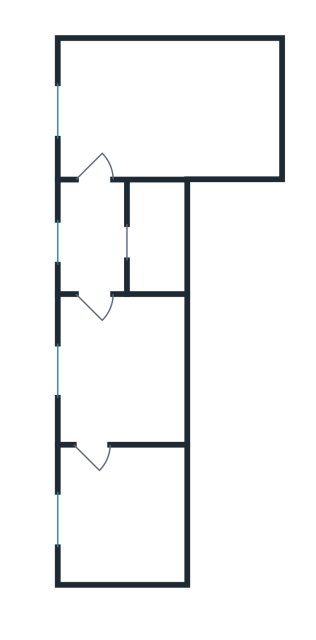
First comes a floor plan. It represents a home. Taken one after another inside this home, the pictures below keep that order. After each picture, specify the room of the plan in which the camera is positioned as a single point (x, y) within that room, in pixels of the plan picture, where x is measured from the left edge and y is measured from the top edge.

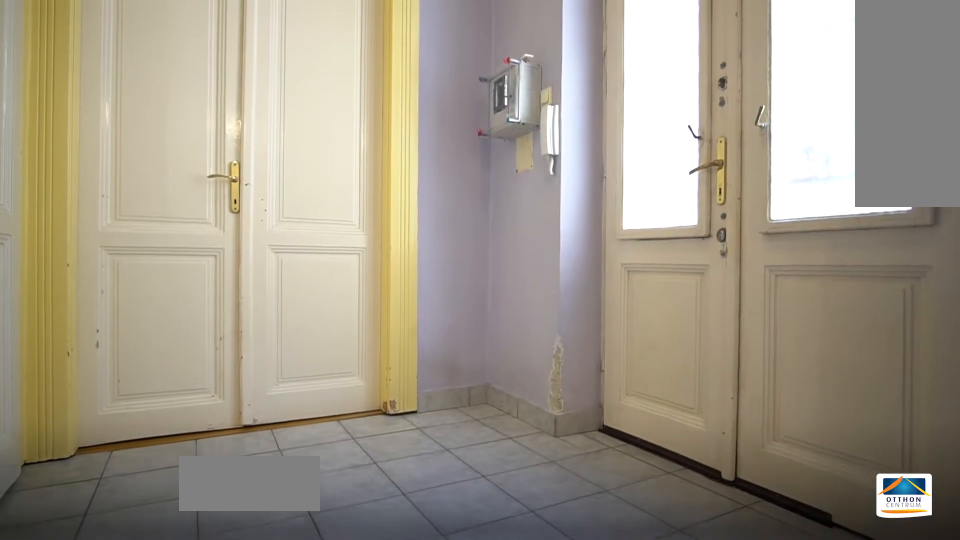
(96, 238)
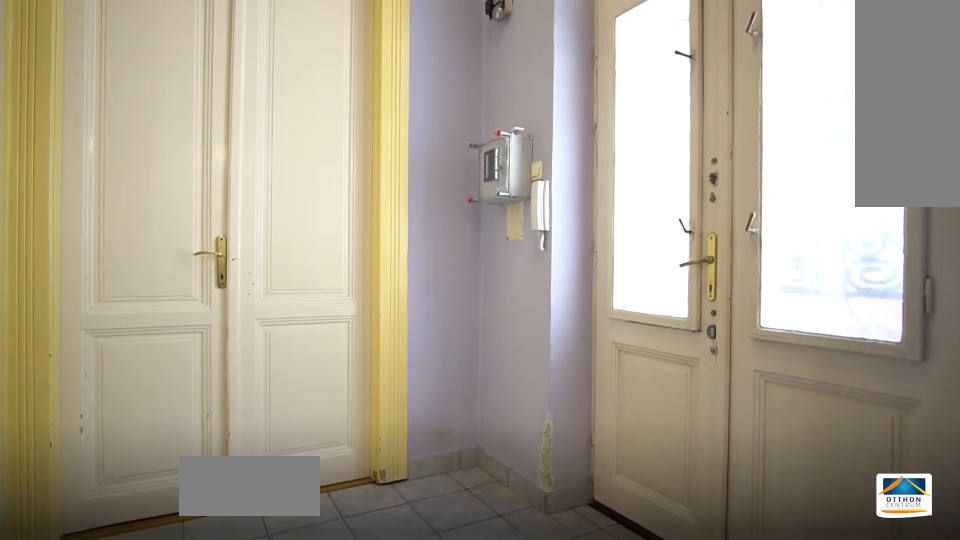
(96, 238)
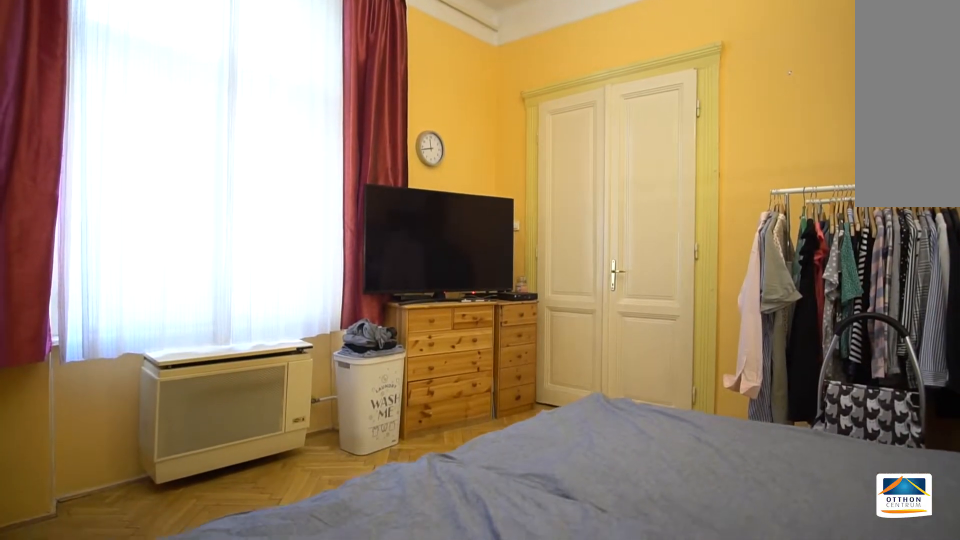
(130, 514)
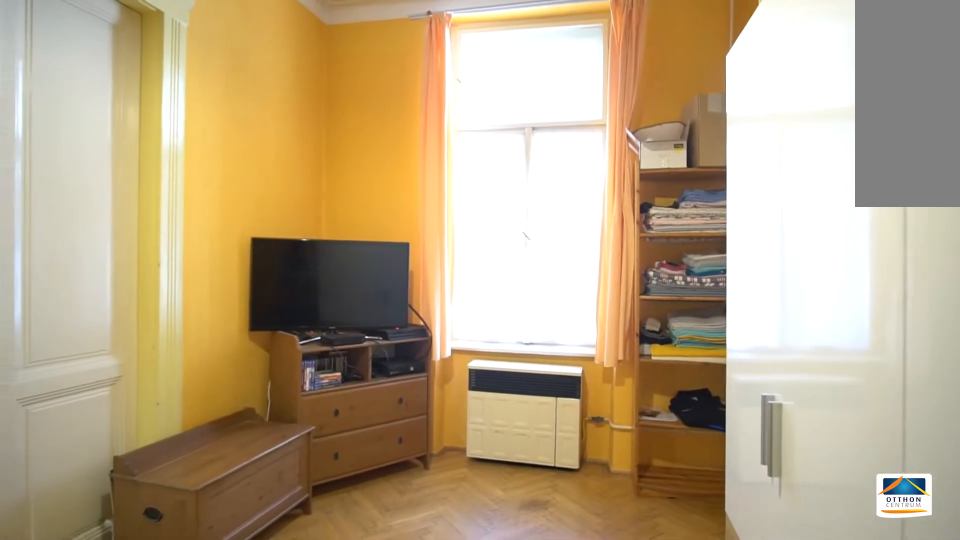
(132, 372)
